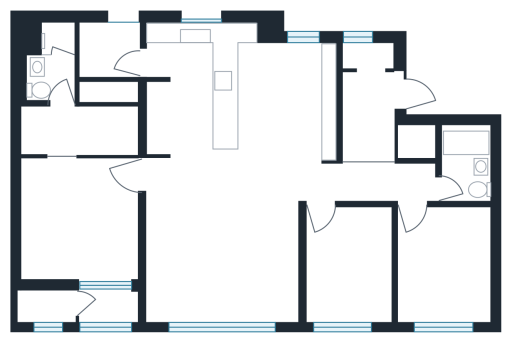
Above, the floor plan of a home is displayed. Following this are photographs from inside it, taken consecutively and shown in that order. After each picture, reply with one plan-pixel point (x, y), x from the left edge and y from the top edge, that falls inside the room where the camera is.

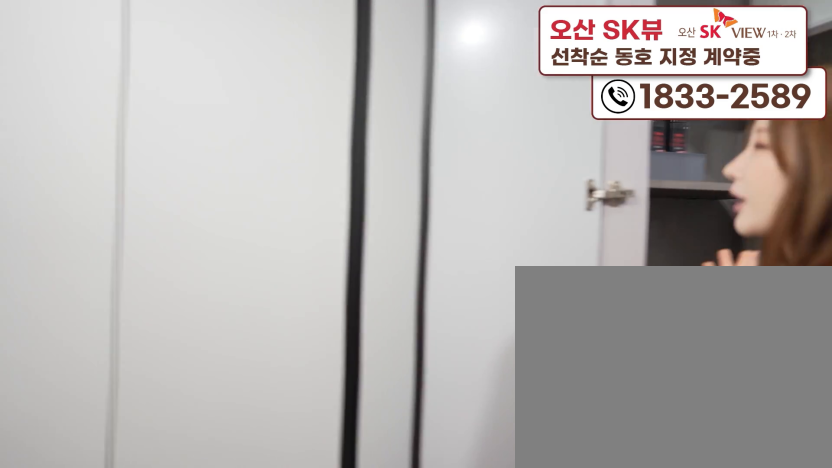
(372, 102)
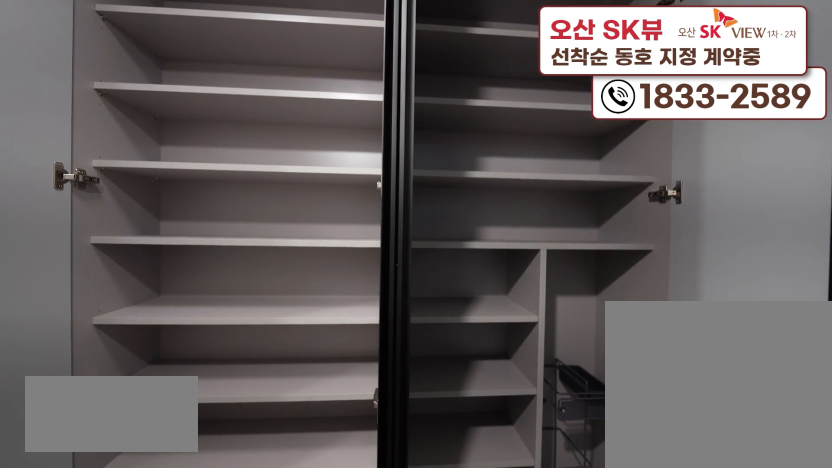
(372, 102)
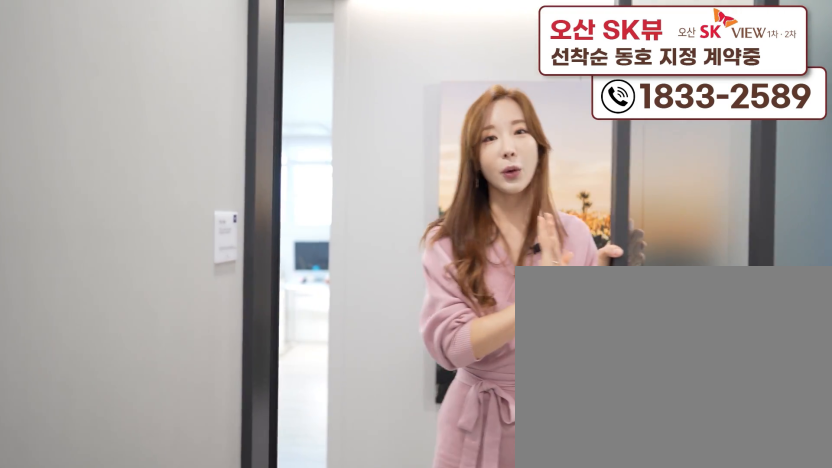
(372, 102)
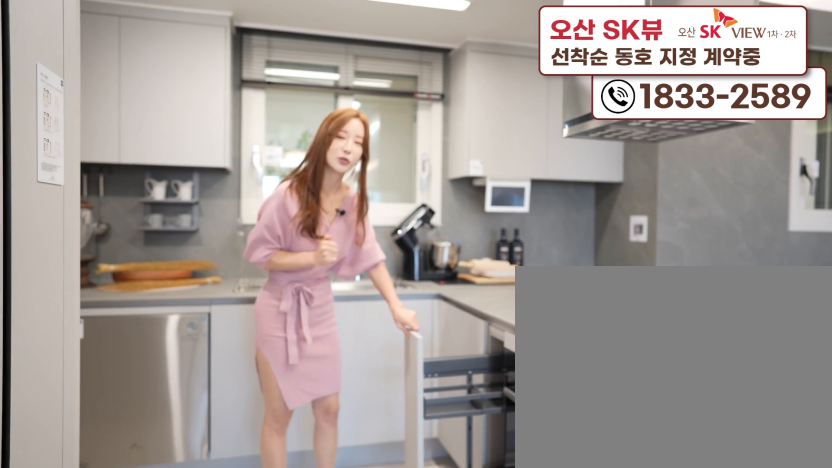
(204, 162)
